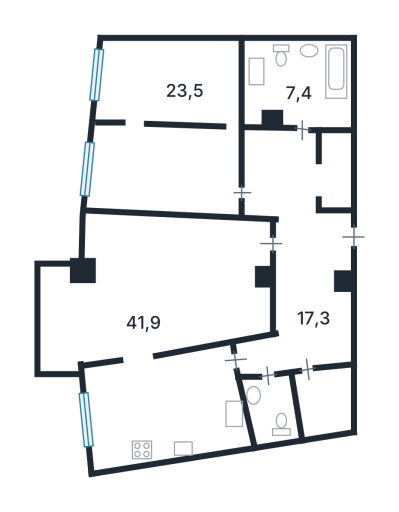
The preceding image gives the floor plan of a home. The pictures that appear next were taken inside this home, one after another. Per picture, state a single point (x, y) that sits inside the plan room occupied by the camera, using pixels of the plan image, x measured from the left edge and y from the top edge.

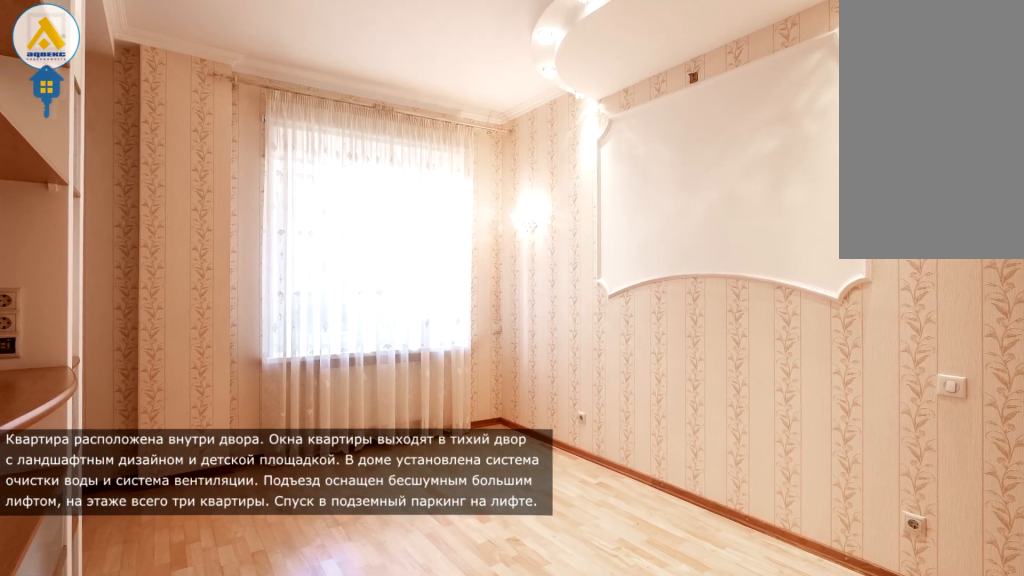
(181, 94)
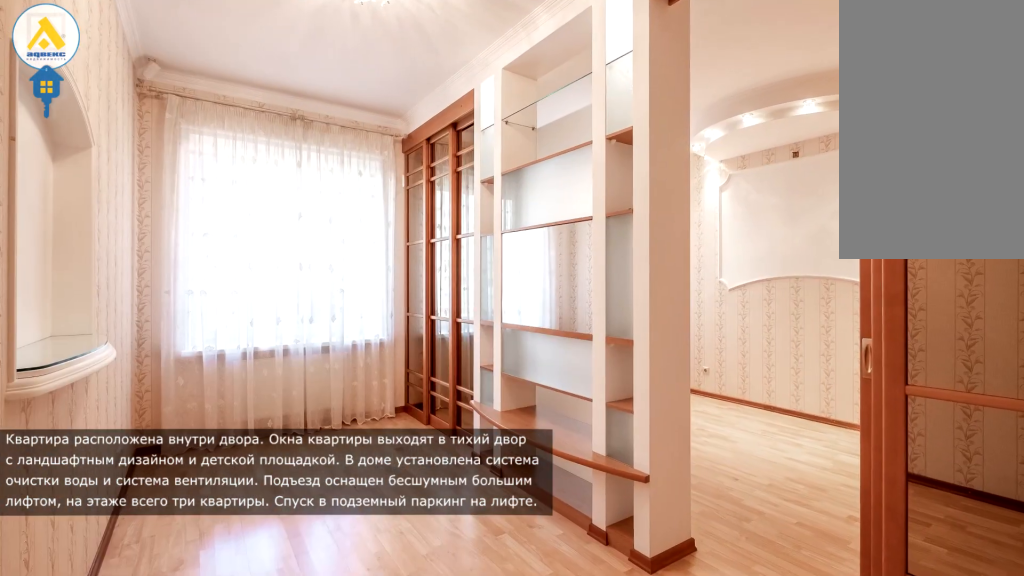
(182, 92)
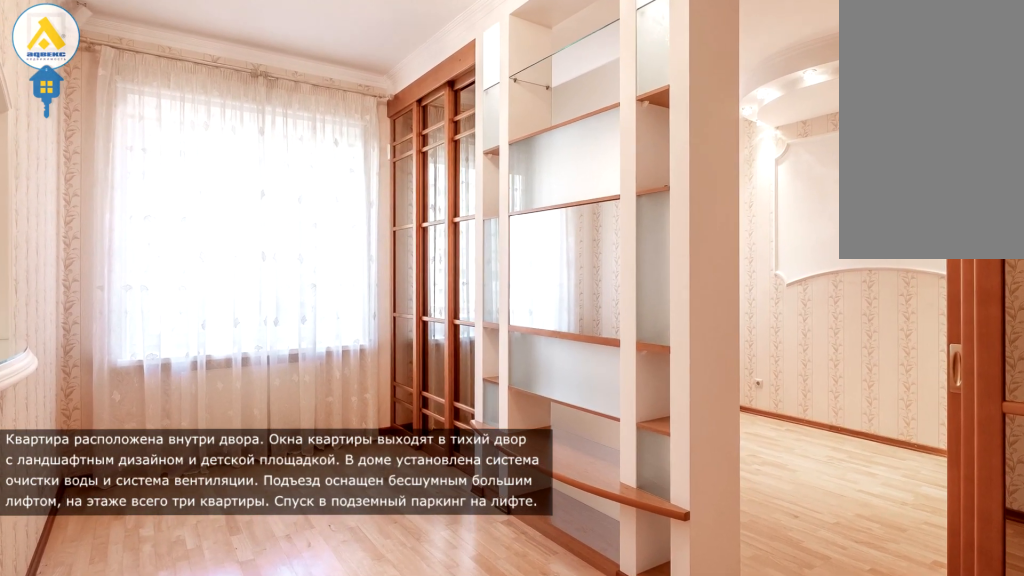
(210, 85)
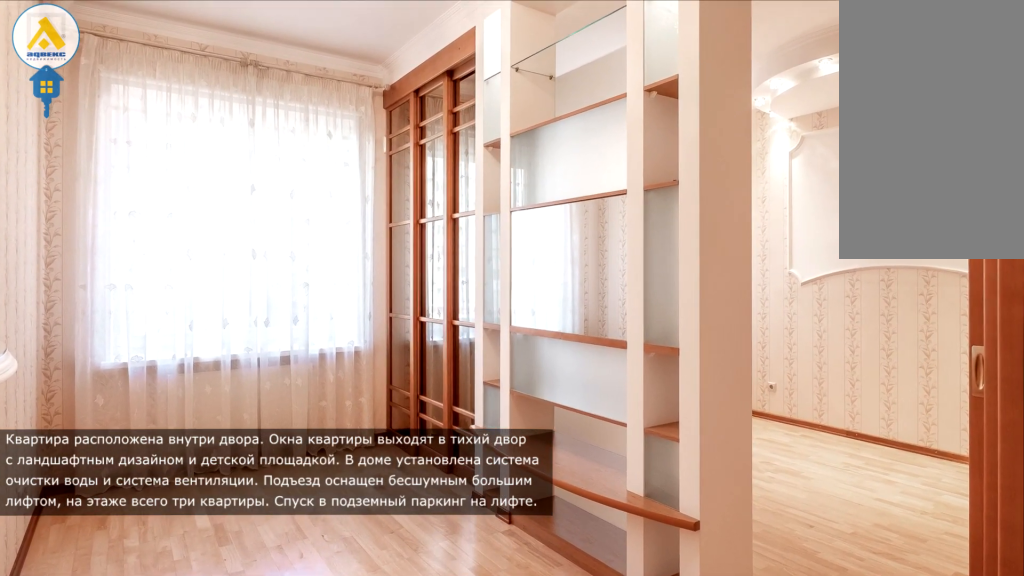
(168, 87)
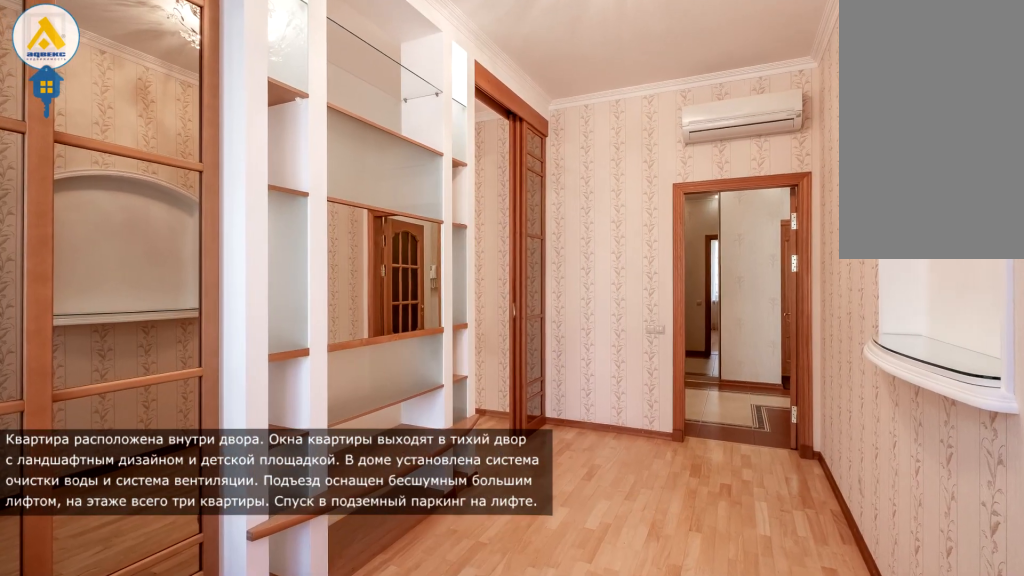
(181, 94)
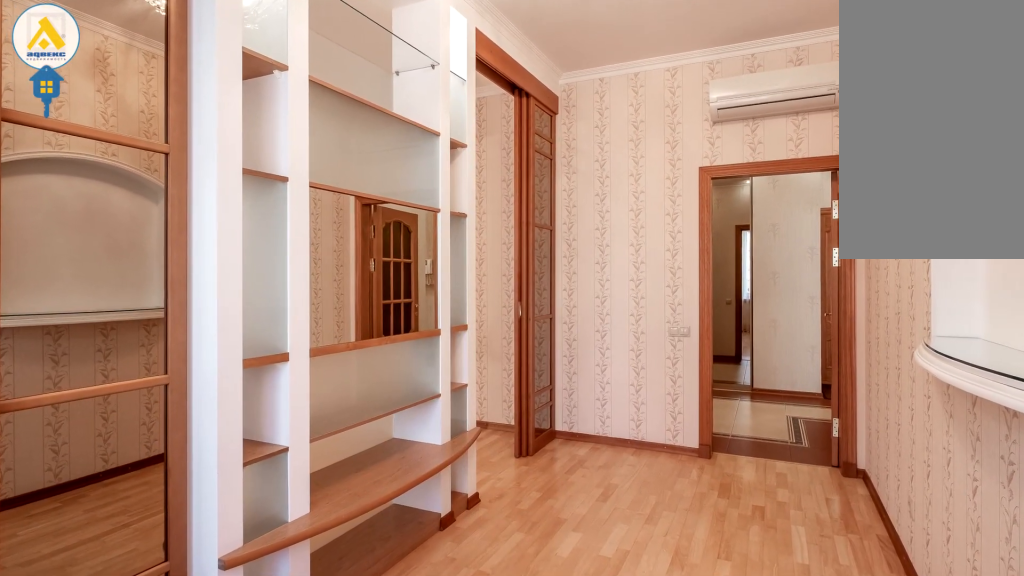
(181, 94)
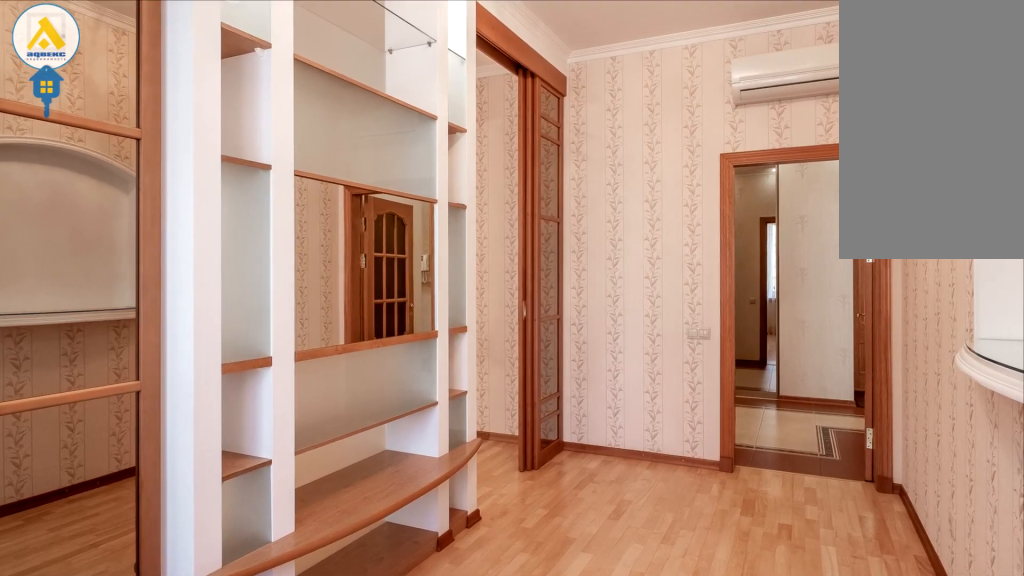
(182, 117)
